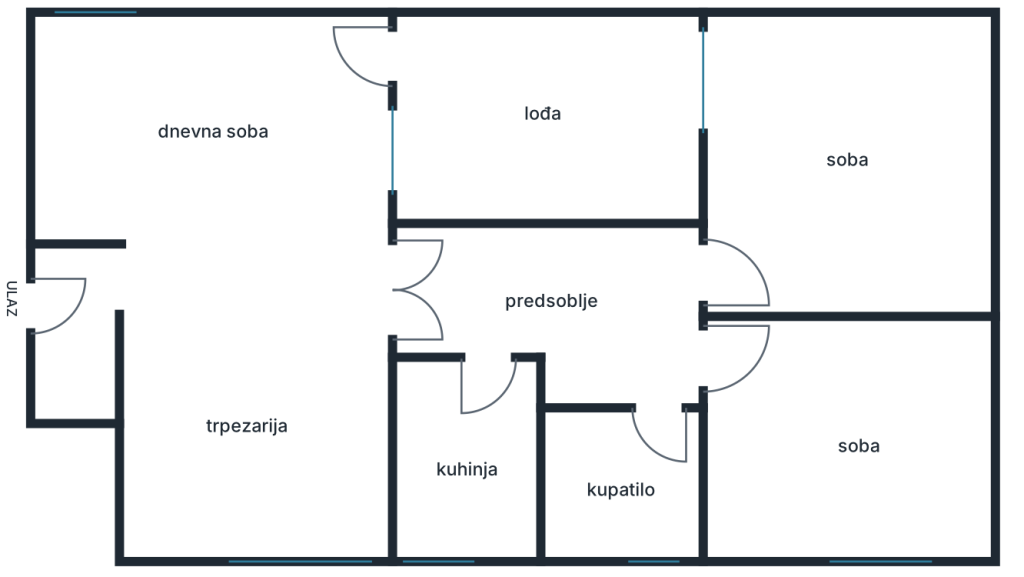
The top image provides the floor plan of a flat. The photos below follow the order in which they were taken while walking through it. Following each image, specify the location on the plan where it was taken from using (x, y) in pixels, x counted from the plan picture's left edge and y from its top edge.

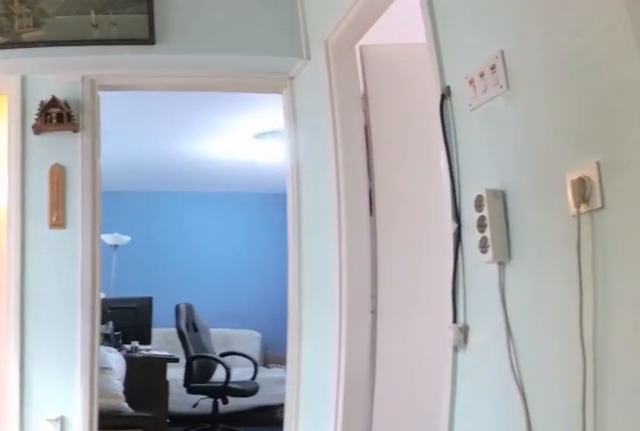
(499, 311)
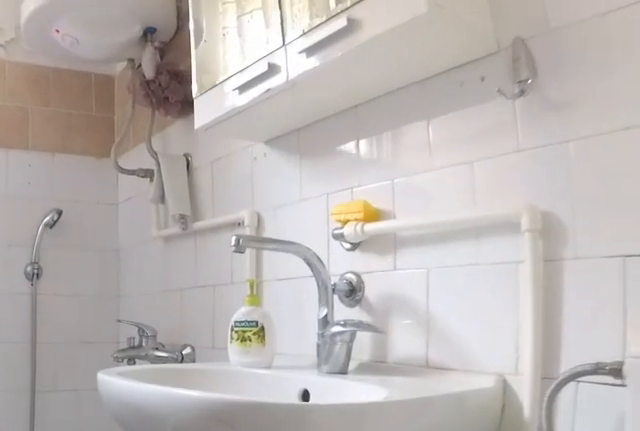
(652, 391)
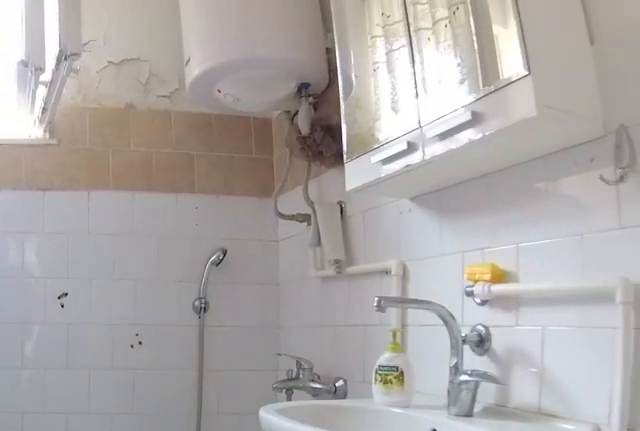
(650, 411)
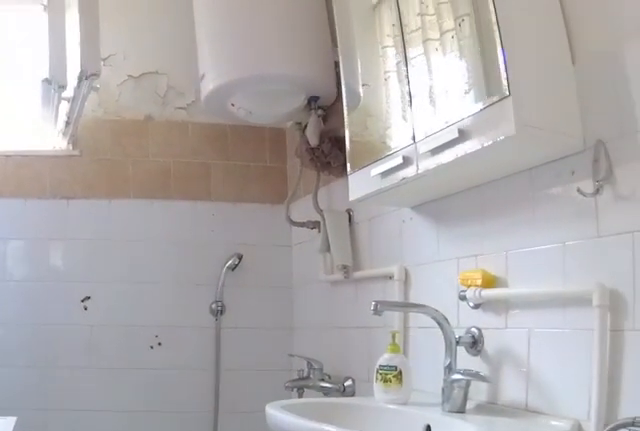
(649, 402)
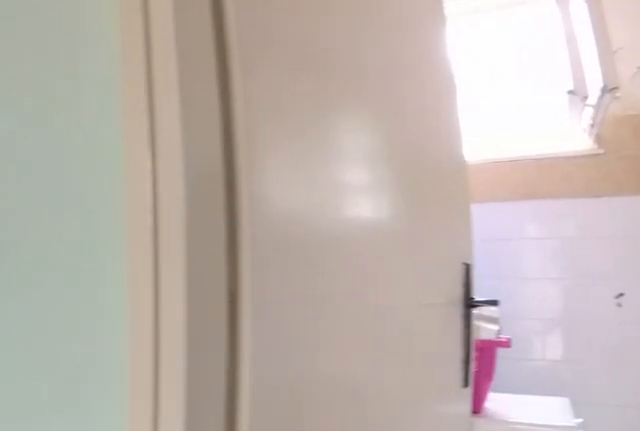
(616, 366)
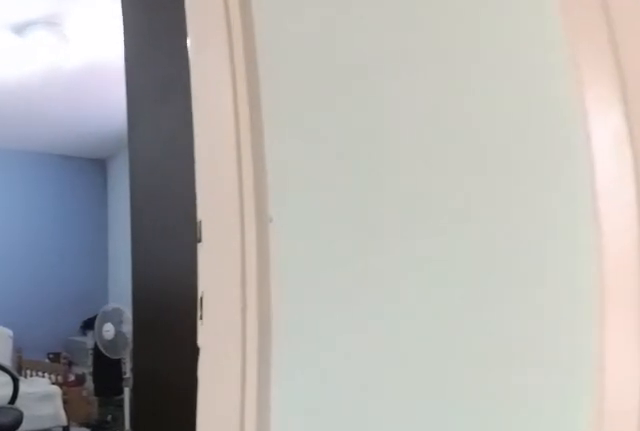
(640, 358)
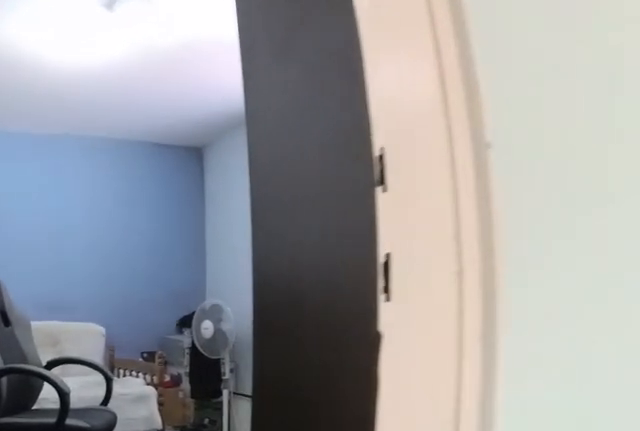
(659, 355)
